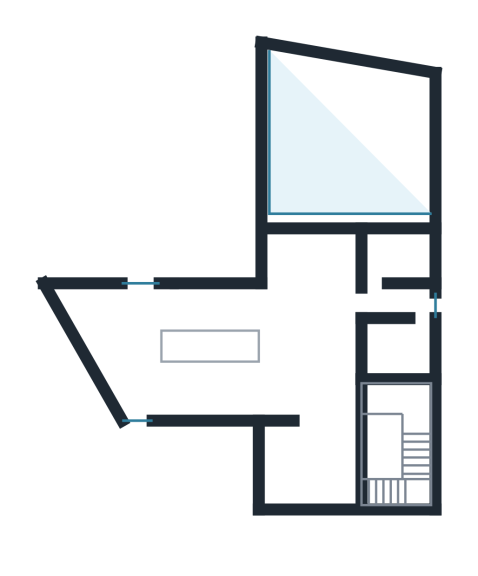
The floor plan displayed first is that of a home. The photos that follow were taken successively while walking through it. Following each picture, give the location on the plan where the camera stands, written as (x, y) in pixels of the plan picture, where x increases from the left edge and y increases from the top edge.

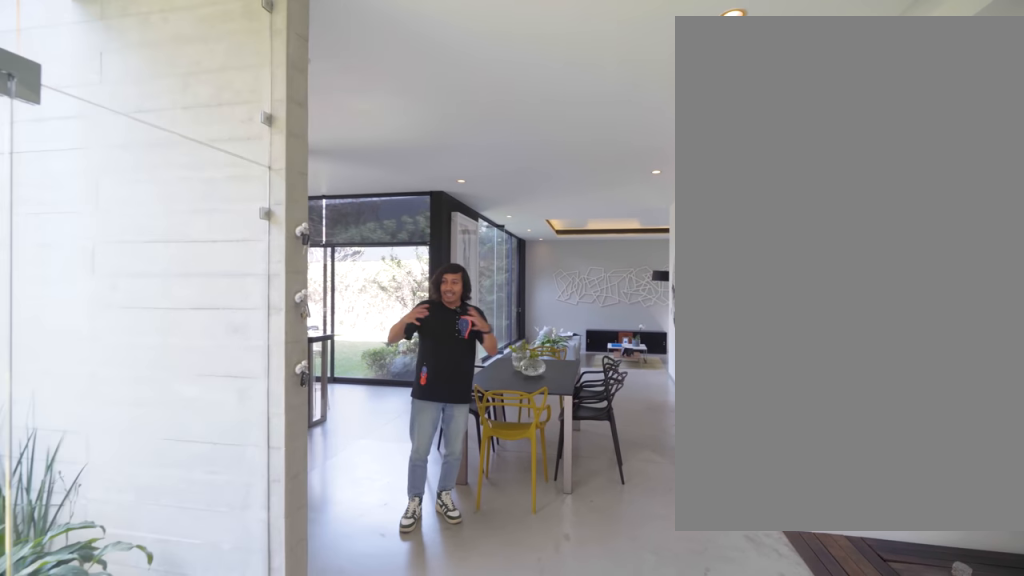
(335, 432)
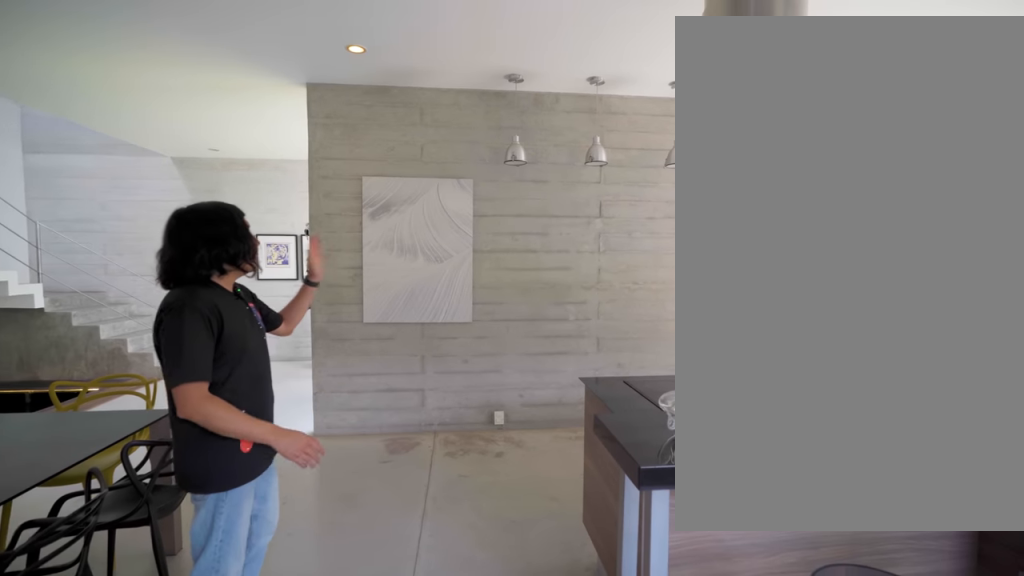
(263, 304)
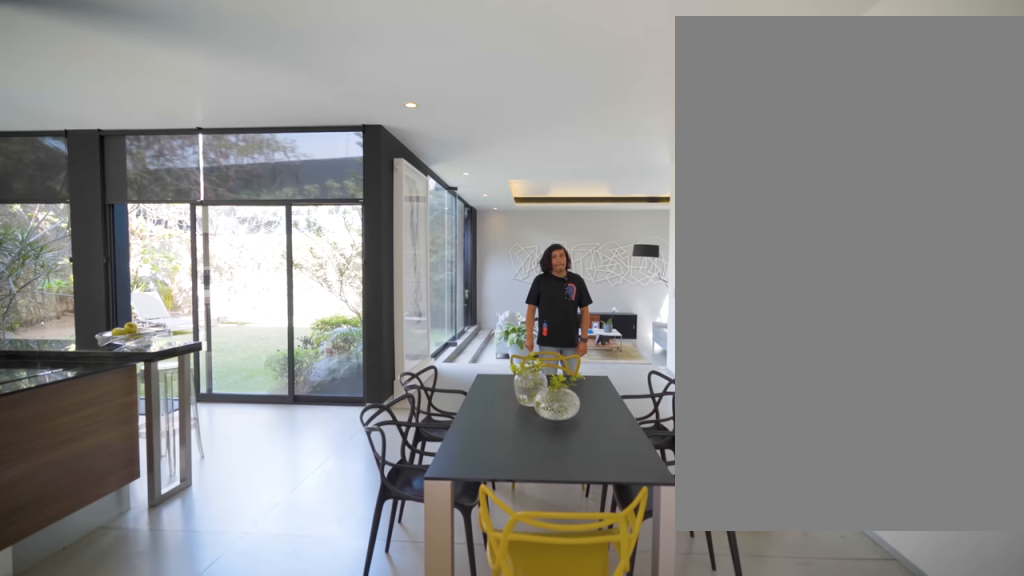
(312, 400)
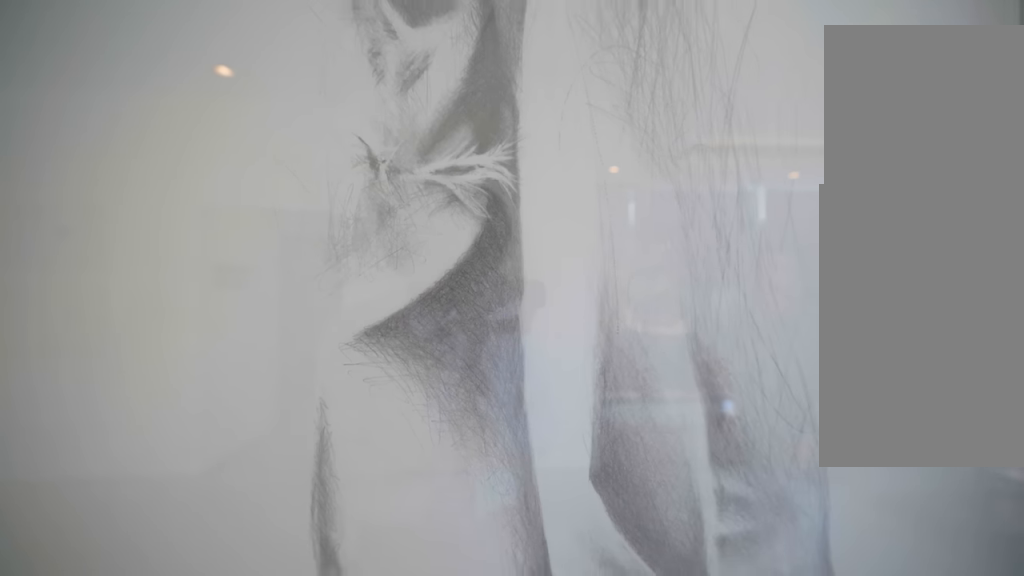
(303, 266)
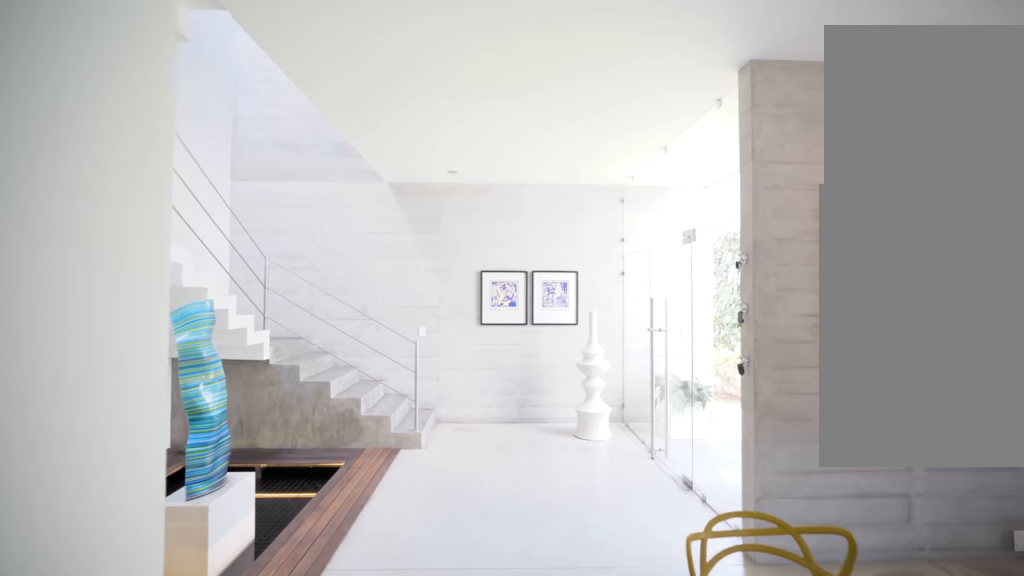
(326, 292)
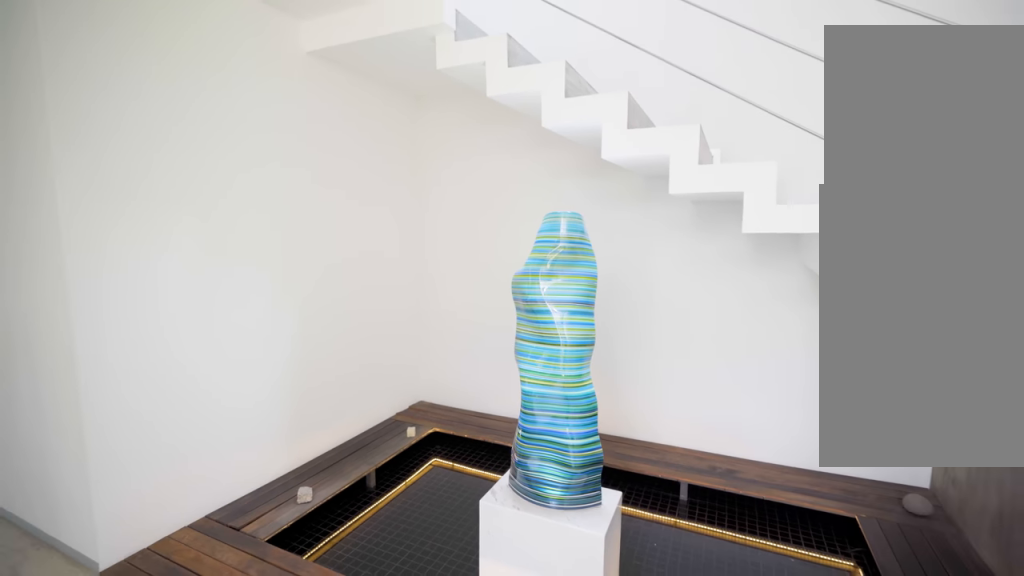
(338, 435)
